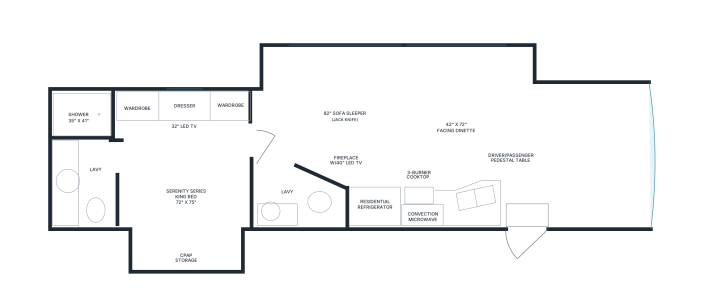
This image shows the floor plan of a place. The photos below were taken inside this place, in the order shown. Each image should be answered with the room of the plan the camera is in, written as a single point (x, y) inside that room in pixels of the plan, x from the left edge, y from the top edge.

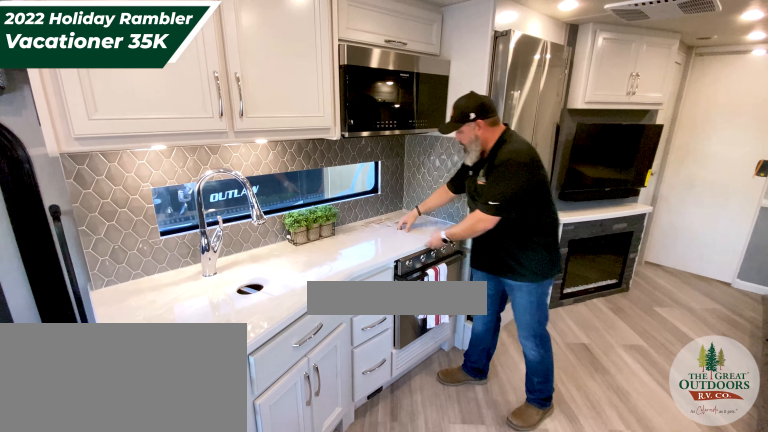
(395, 134)
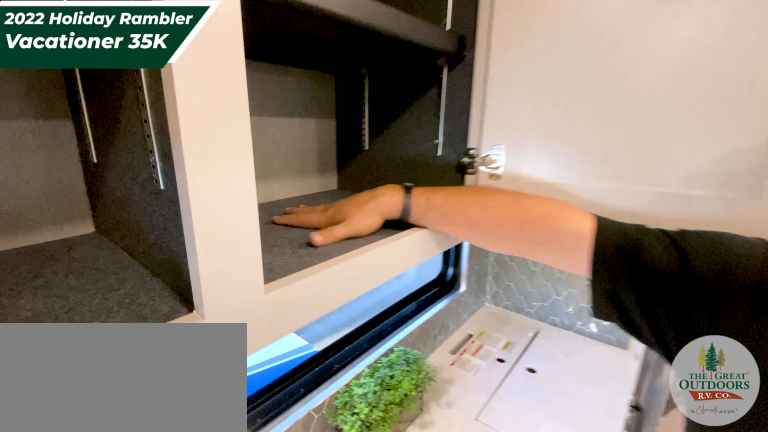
(395, 134)
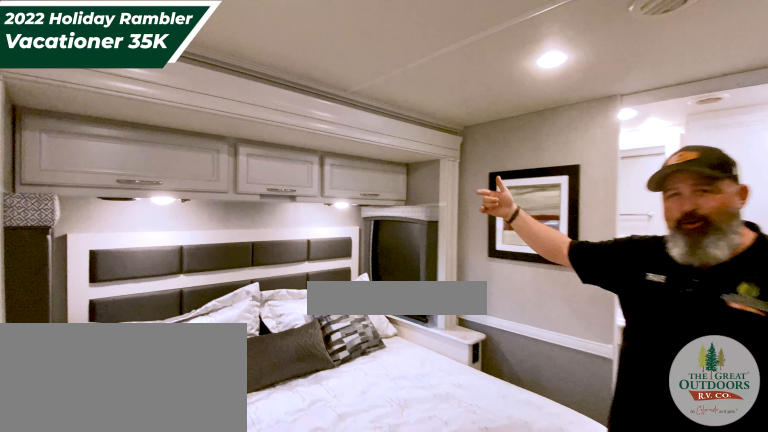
(183, 178)
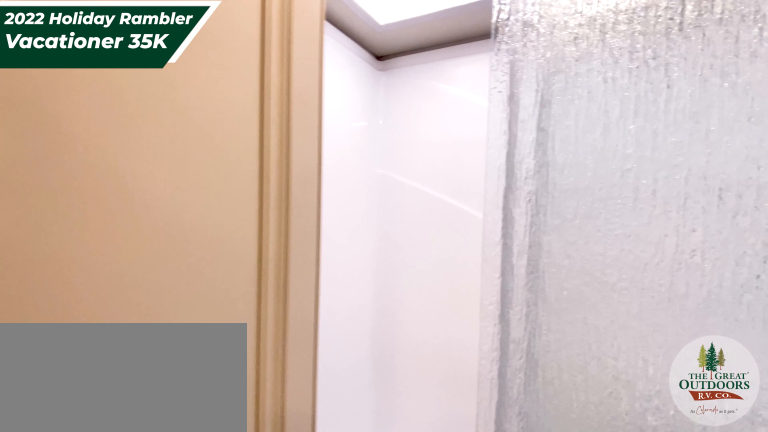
(83, 151)
